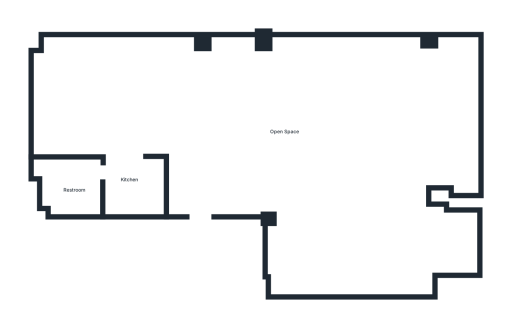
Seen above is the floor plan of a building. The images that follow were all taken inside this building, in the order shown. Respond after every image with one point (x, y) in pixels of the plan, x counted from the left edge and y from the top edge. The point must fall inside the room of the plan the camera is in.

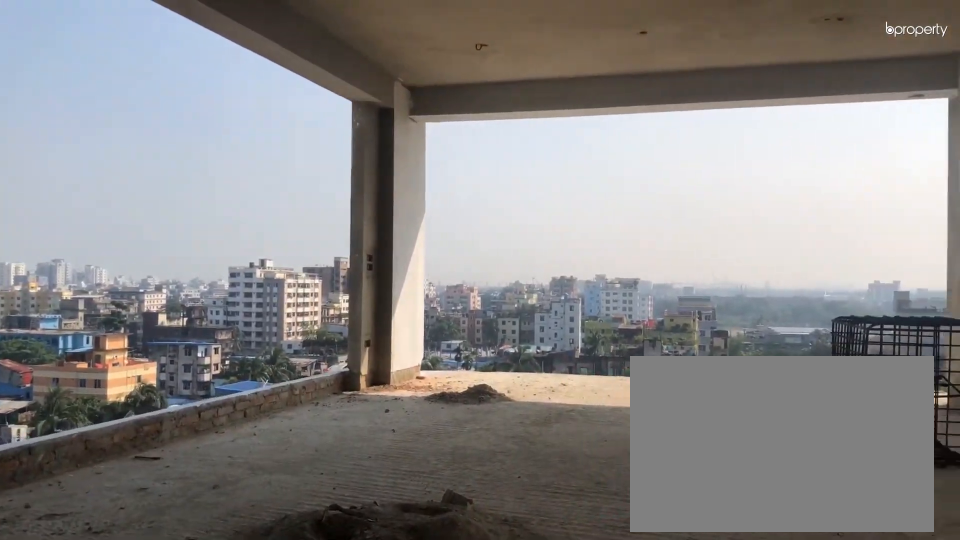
(279, 115)
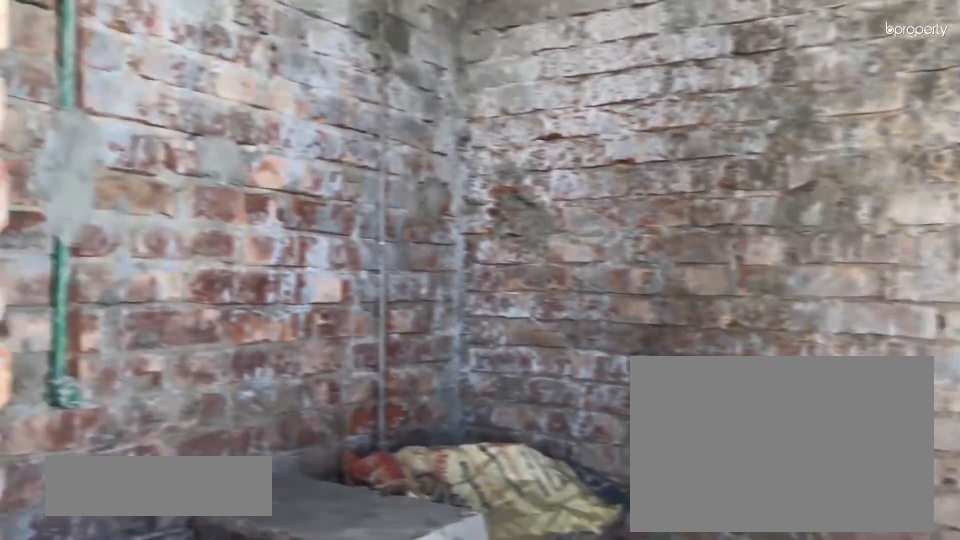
(129, 189)
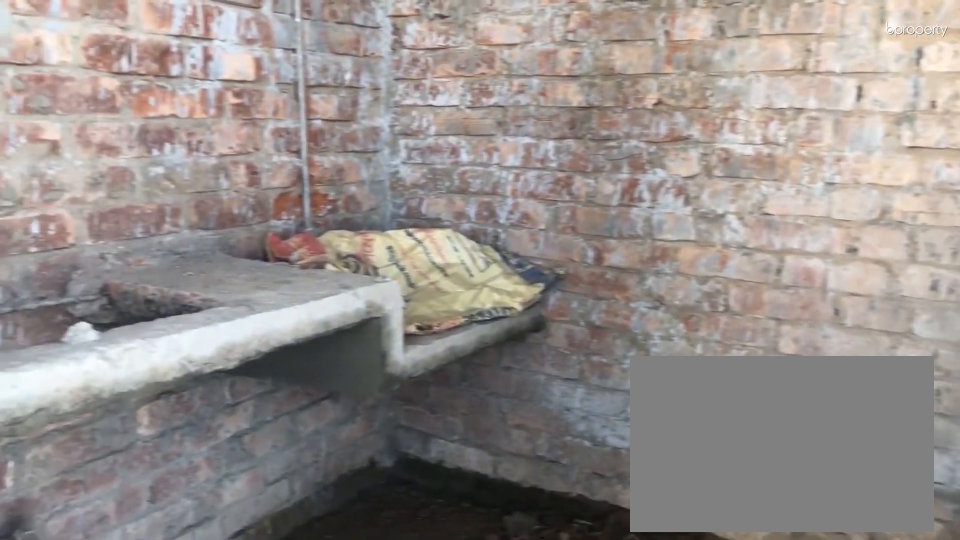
(129, 189)
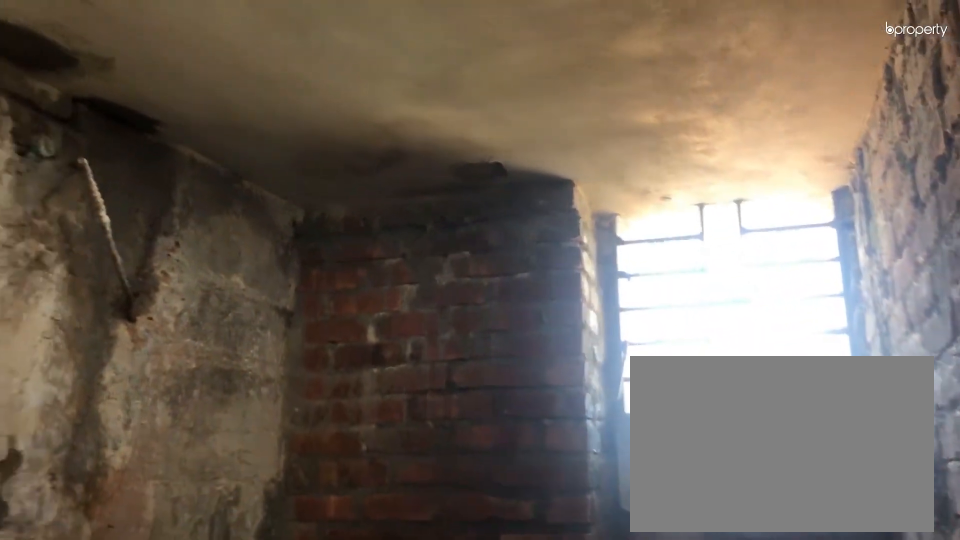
(74, 189)
